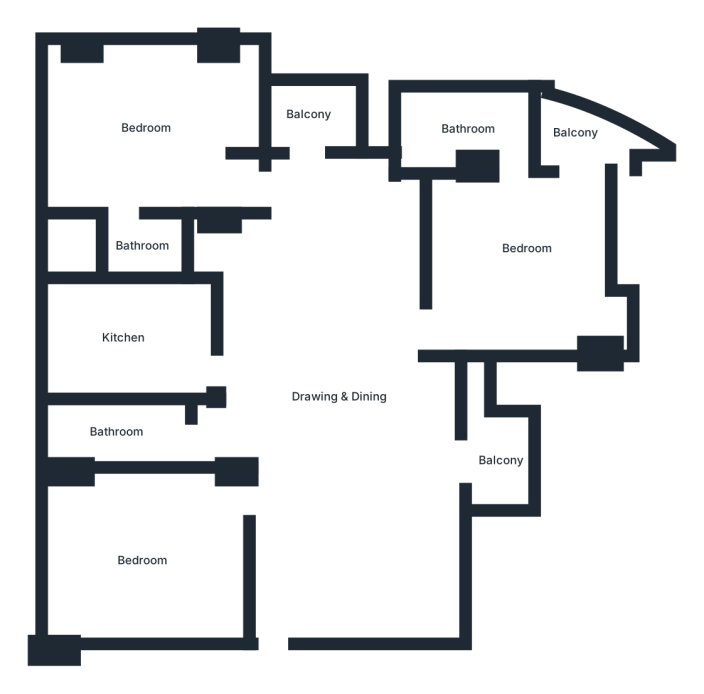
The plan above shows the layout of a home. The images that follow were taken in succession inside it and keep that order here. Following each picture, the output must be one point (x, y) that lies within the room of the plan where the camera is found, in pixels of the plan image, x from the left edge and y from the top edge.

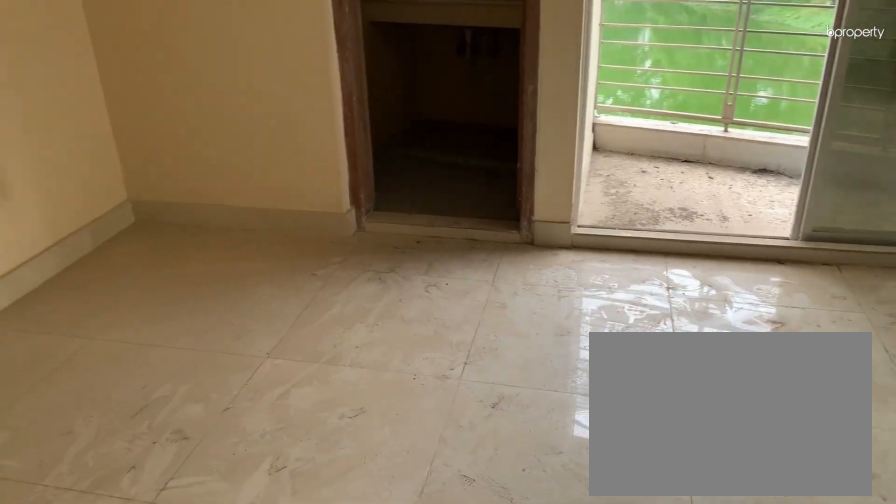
(526, 252)
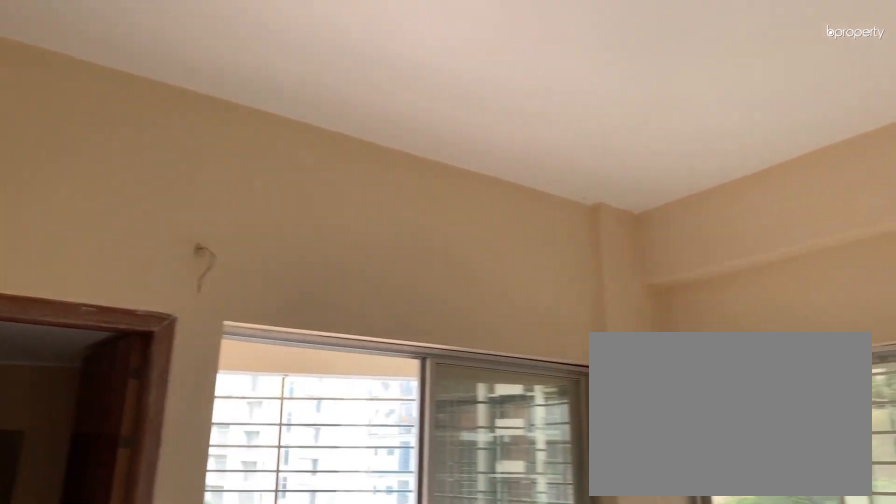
(526, 252)
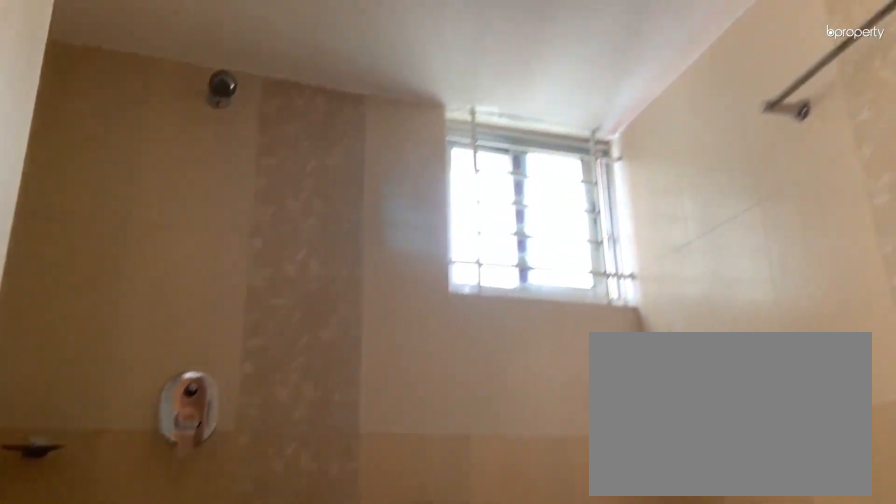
(468, 128)
